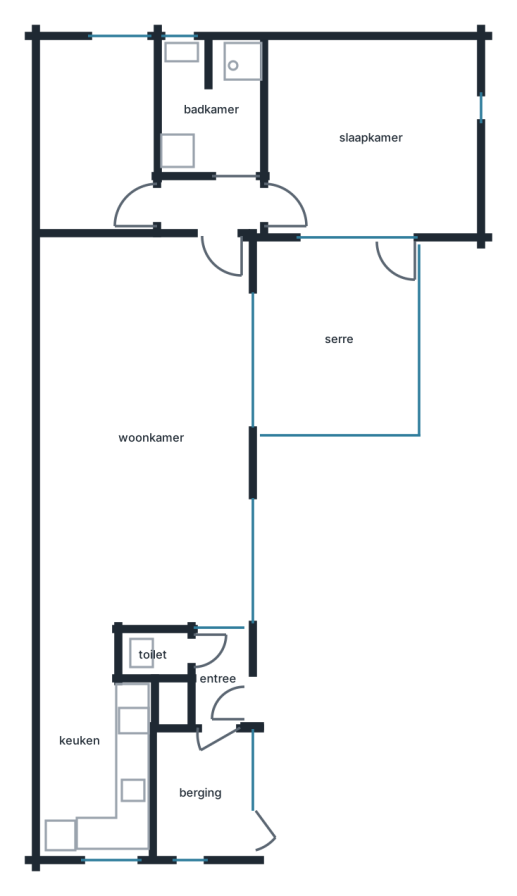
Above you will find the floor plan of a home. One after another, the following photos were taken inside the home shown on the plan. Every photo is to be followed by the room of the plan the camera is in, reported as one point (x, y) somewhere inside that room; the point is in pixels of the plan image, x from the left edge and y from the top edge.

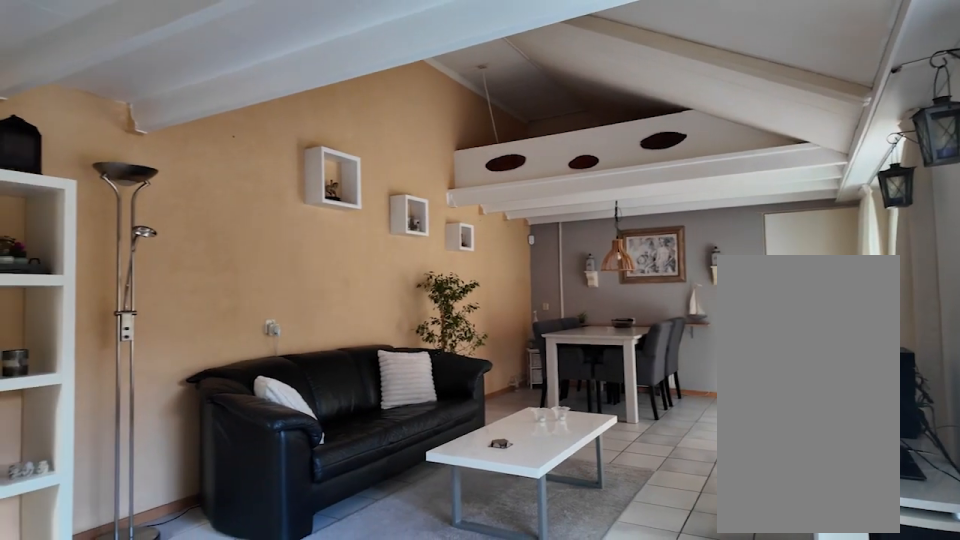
(144, 431)
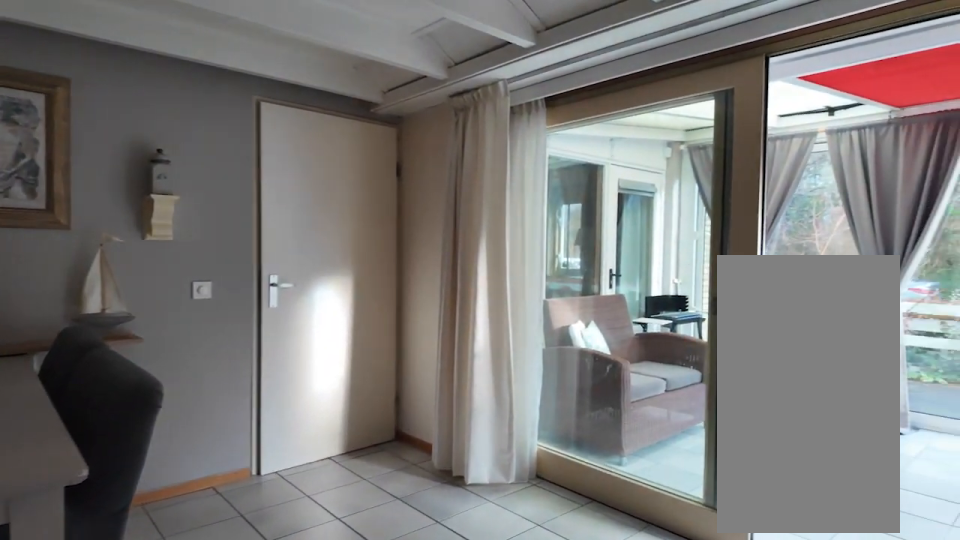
(144, 431)
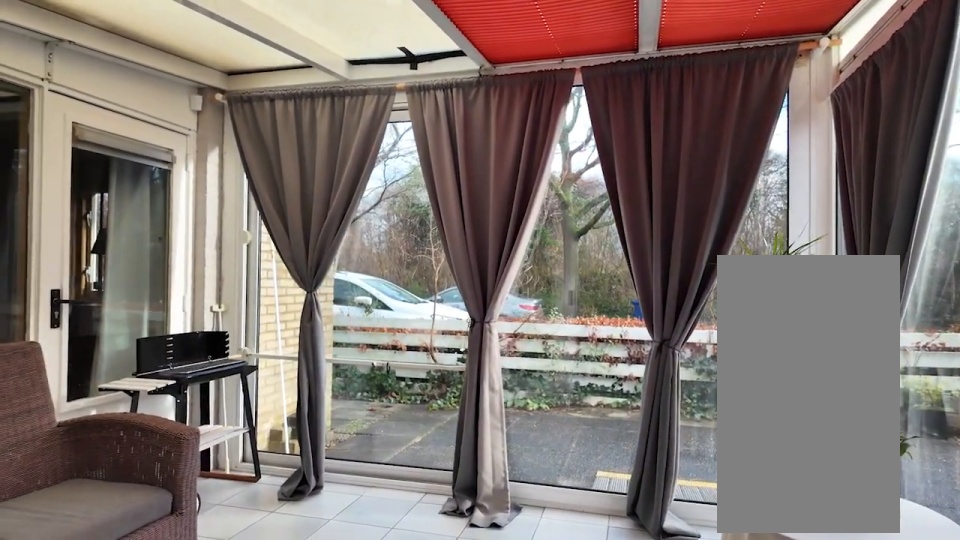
(338, 338)
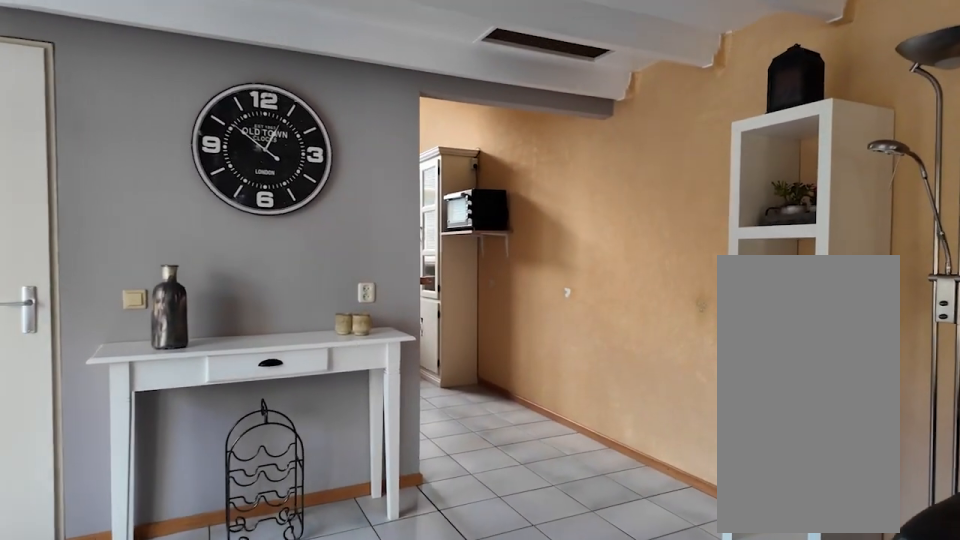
(144, 431)
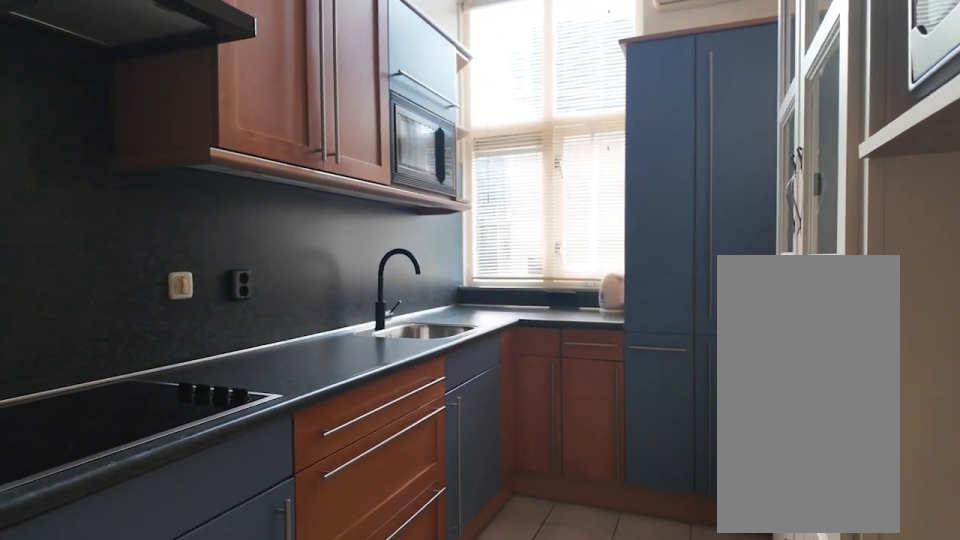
(79, 723)
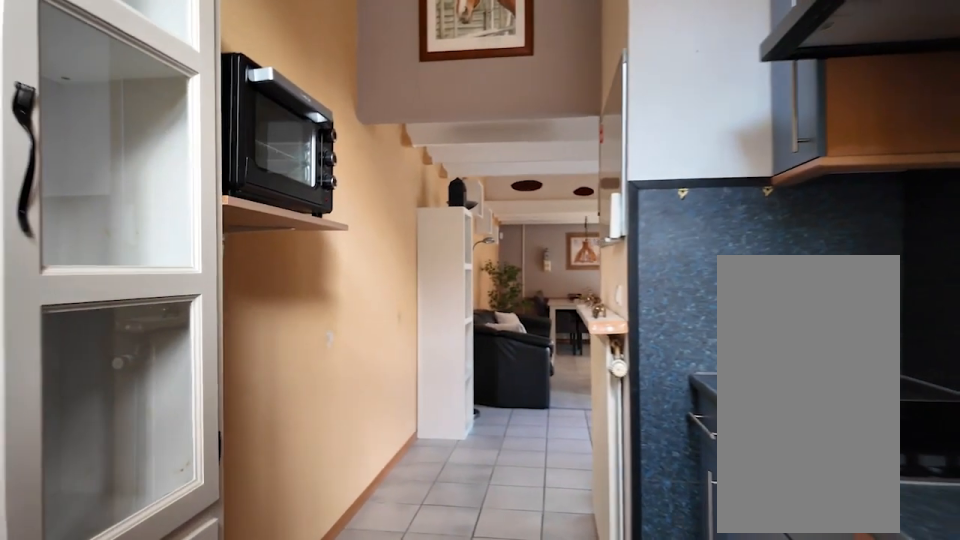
(79, 723)
